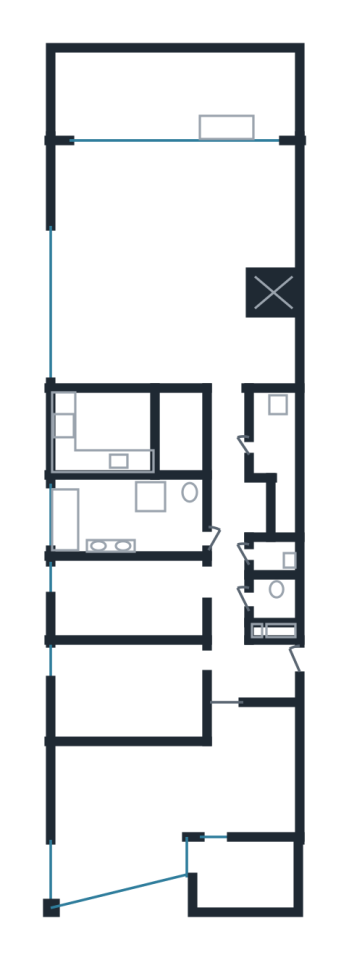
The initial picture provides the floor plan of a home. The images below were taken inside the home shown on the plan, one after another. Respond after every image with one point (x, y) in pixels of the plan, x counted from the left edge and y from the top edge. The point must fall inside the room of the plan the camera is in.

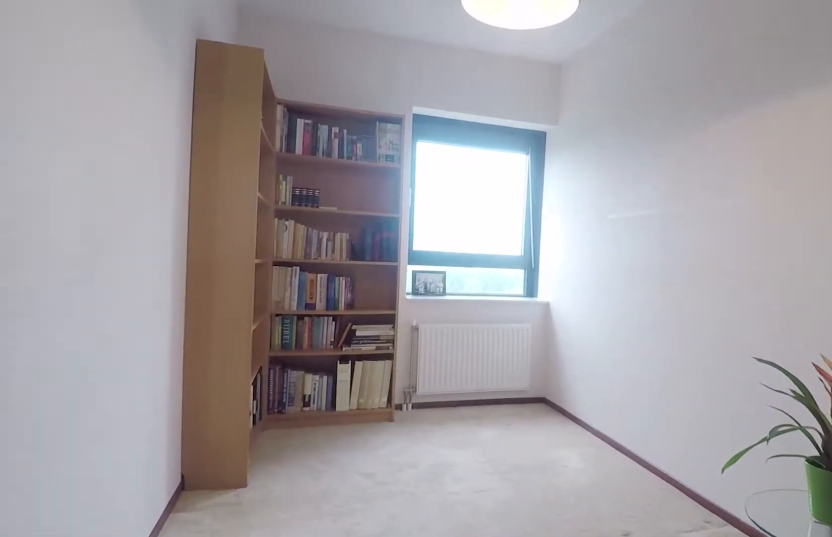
(129, 593)
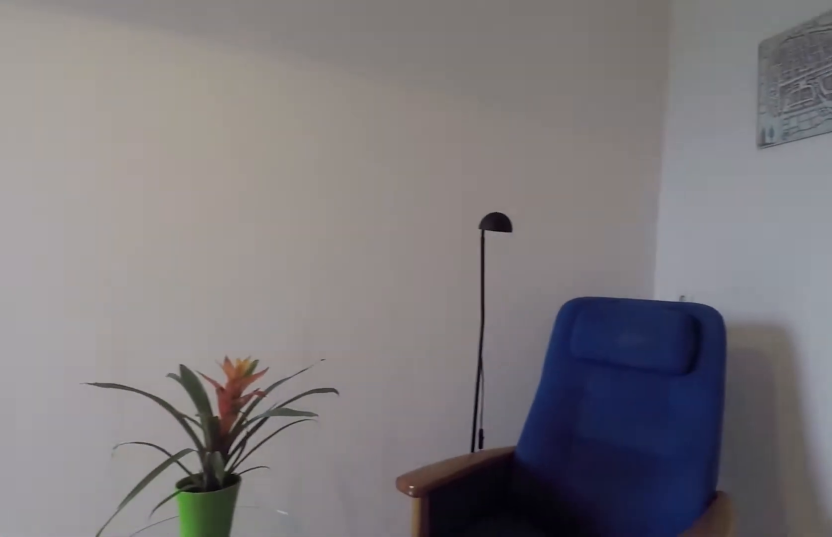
(129, 593)
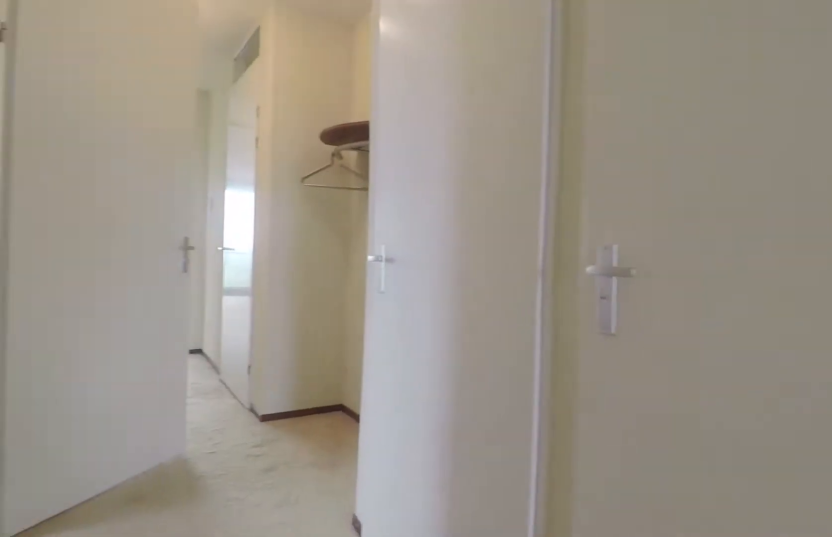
(237, 566)
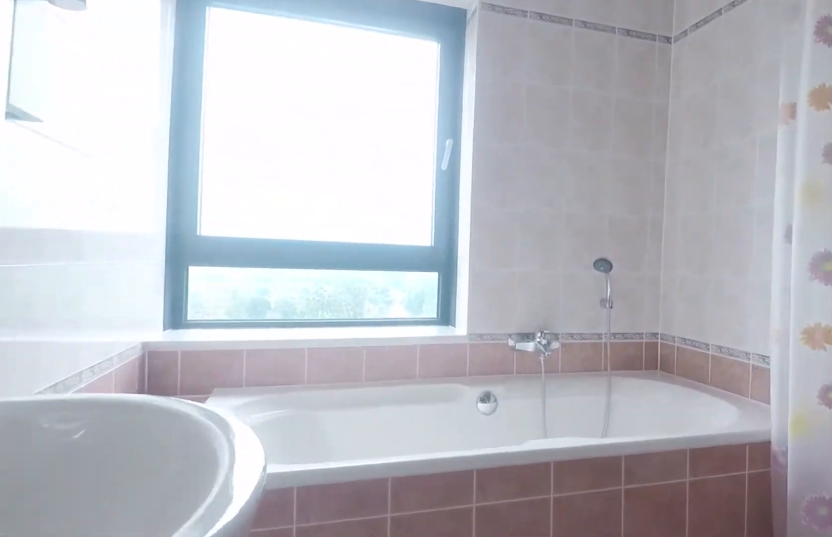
(130, 517)
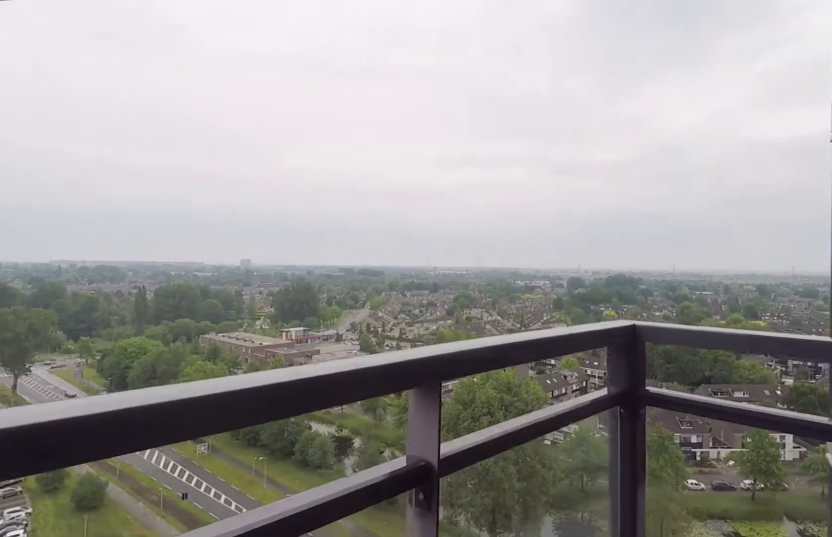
(243, 876)
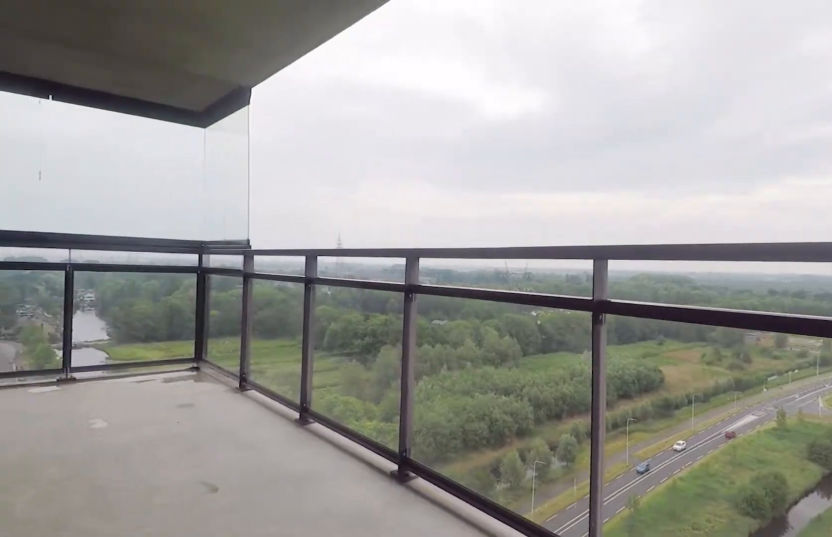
(175, 95)
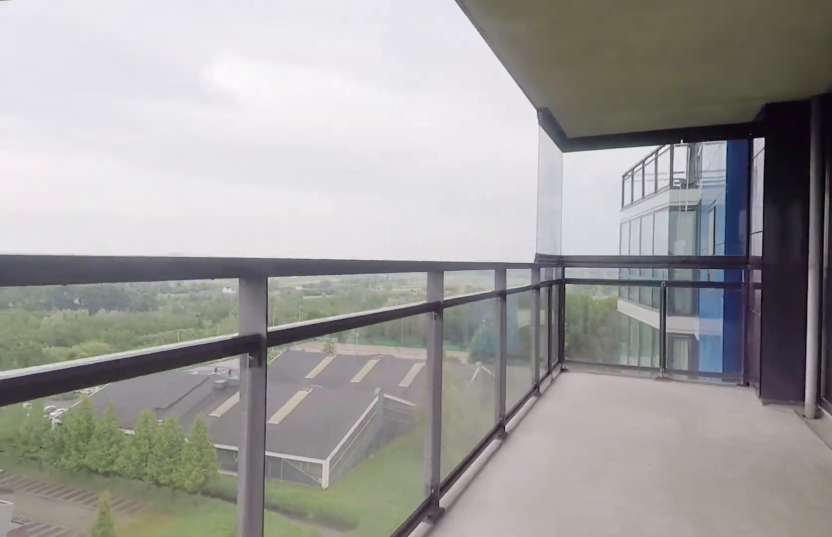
(175, 95)
